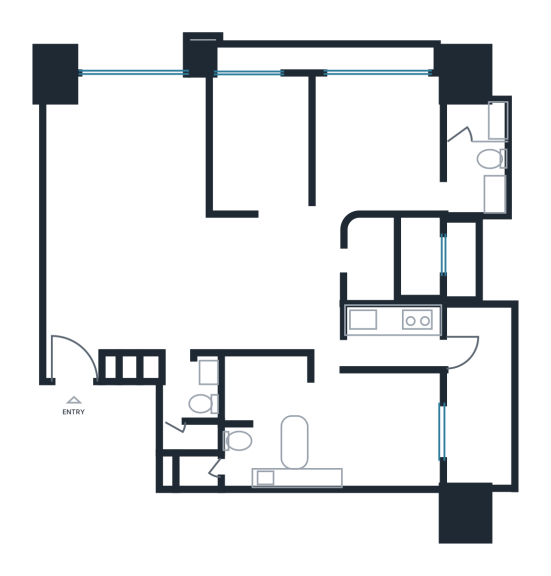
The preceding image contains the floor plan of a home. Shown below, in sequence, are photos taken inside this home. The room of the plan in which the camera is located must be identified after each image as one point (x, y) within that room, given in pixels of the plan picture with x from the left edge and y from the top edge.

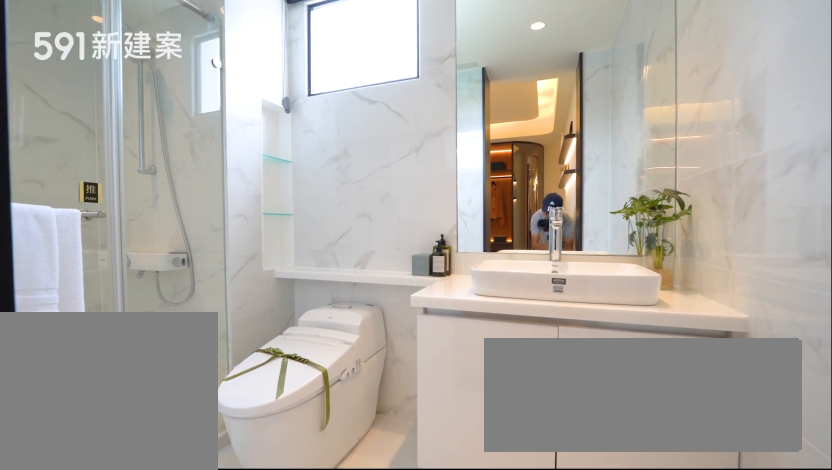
(476, 154)
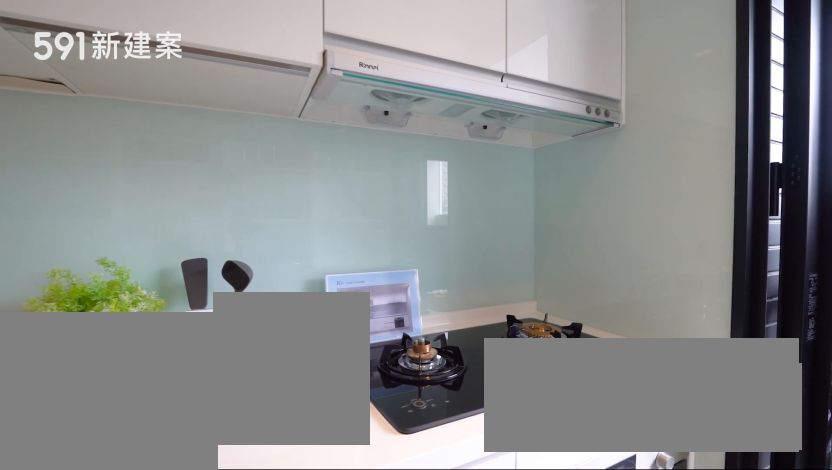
(394, 342)
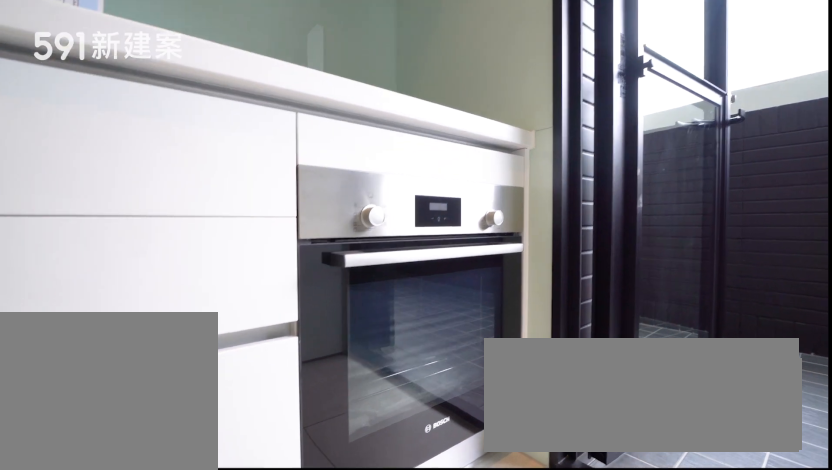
(394, 342)
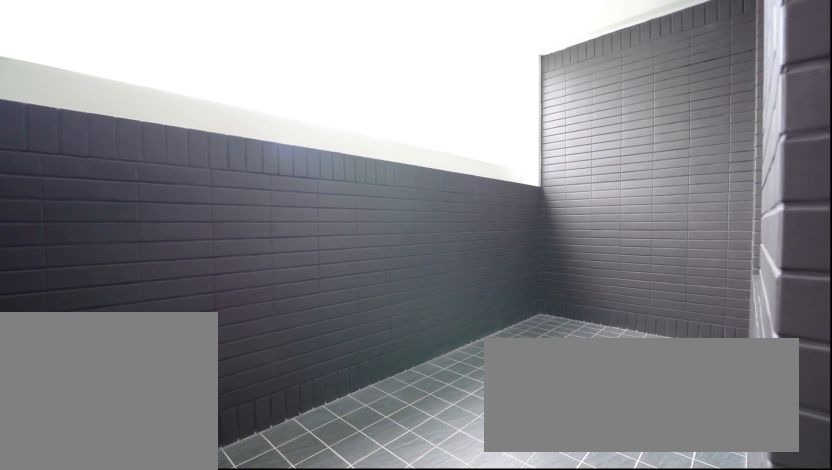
(477, 400)
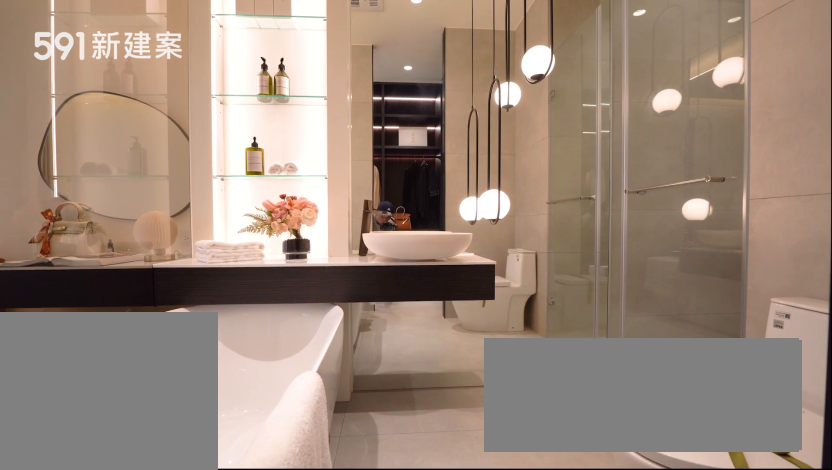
(268, 454)
